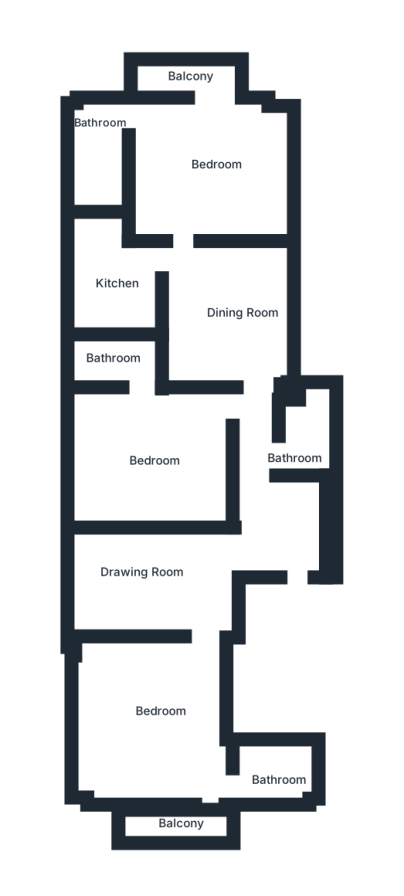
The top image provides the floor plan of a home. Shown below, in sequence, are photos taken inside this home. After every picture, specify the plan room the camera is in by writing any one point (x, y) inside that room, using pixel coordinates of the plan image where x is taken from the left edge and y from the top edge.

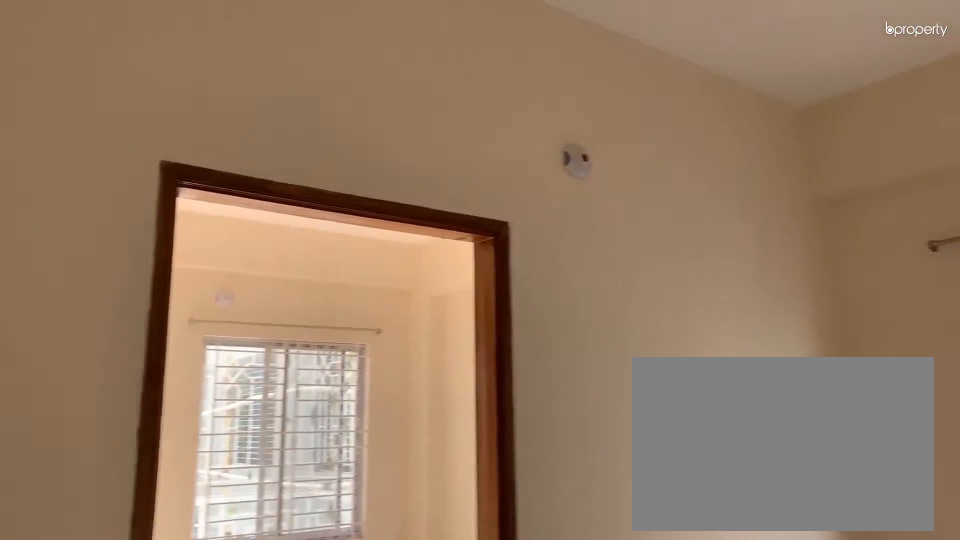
(157, 587)
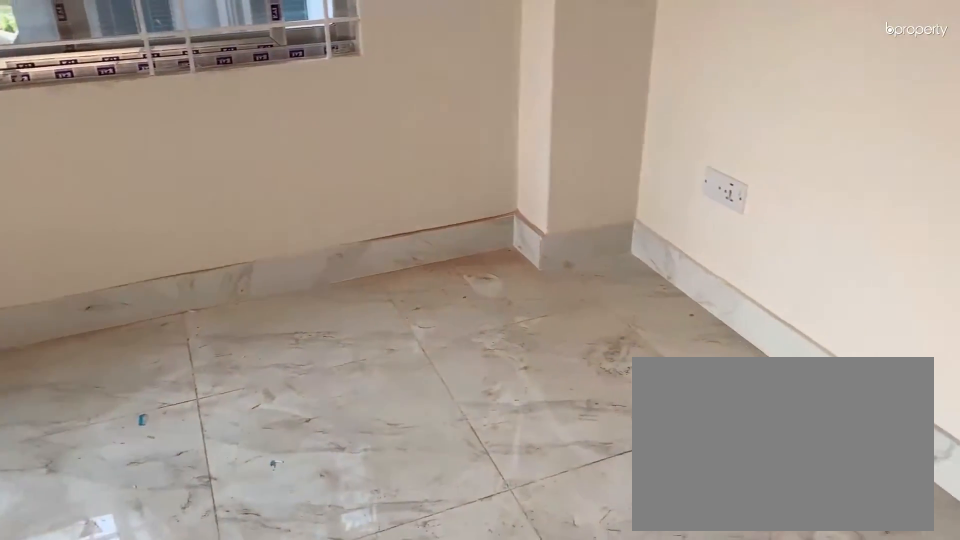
(165, 750)
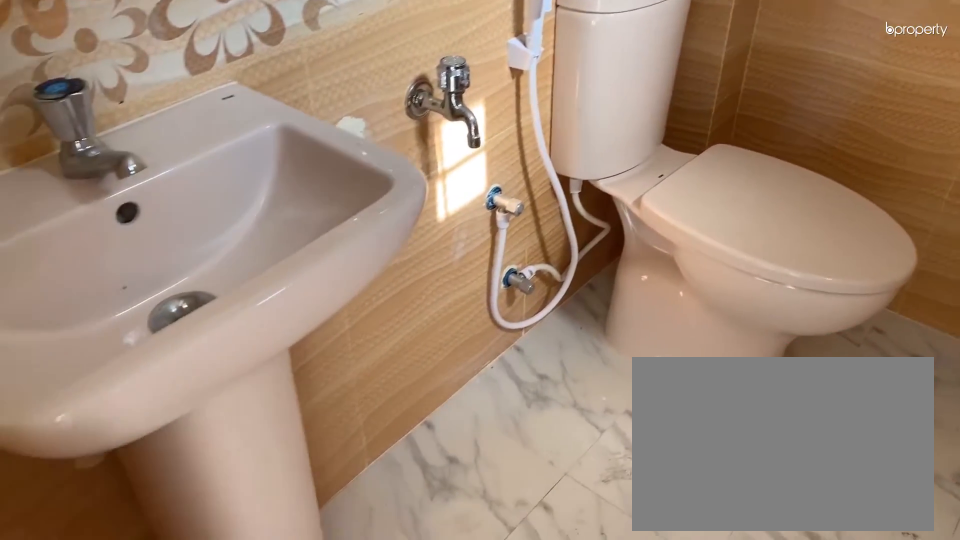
(271, 773)
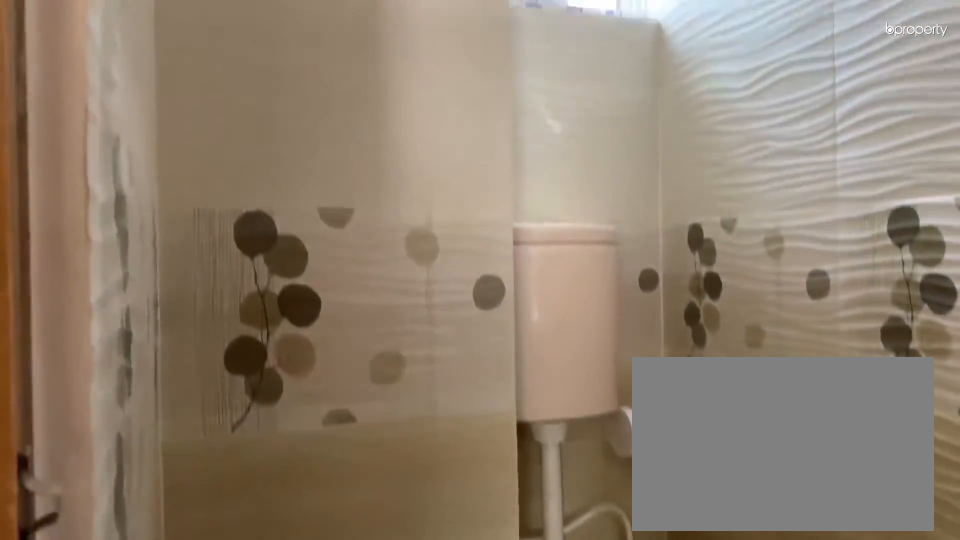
(311, 430)
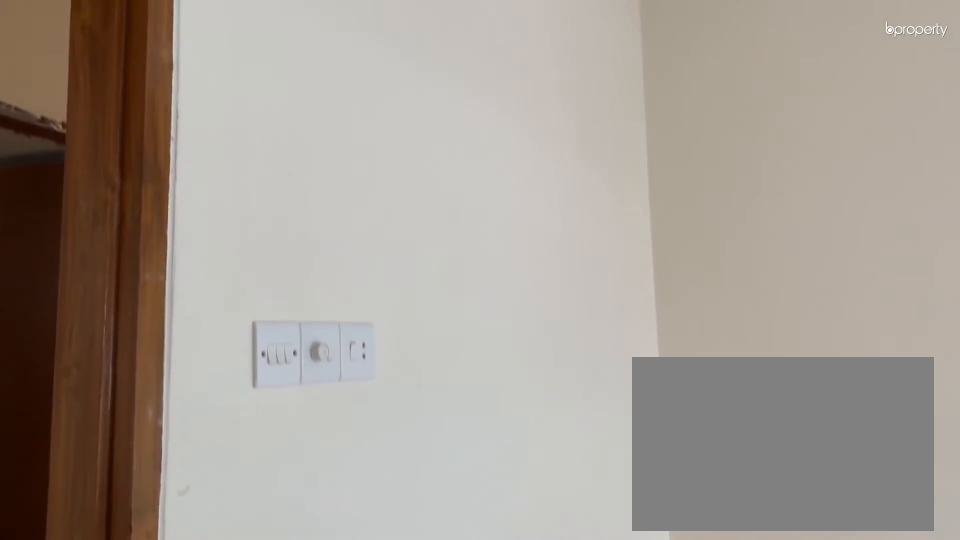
(143, 445)
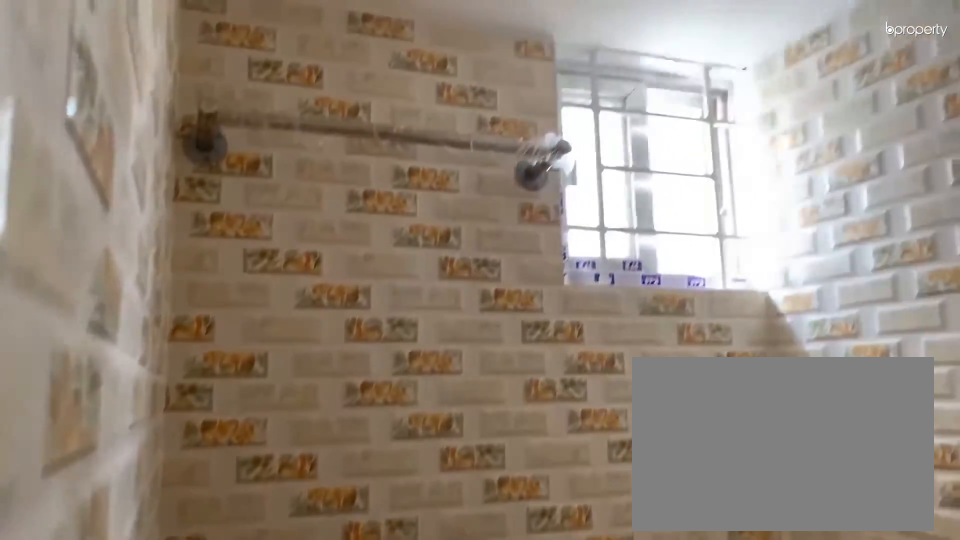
(125, 356)
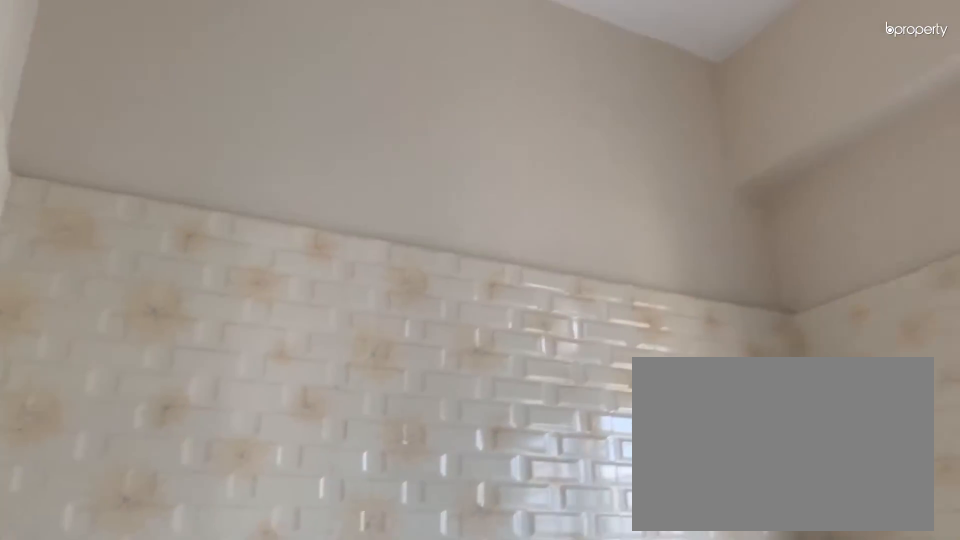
(123, 269)
